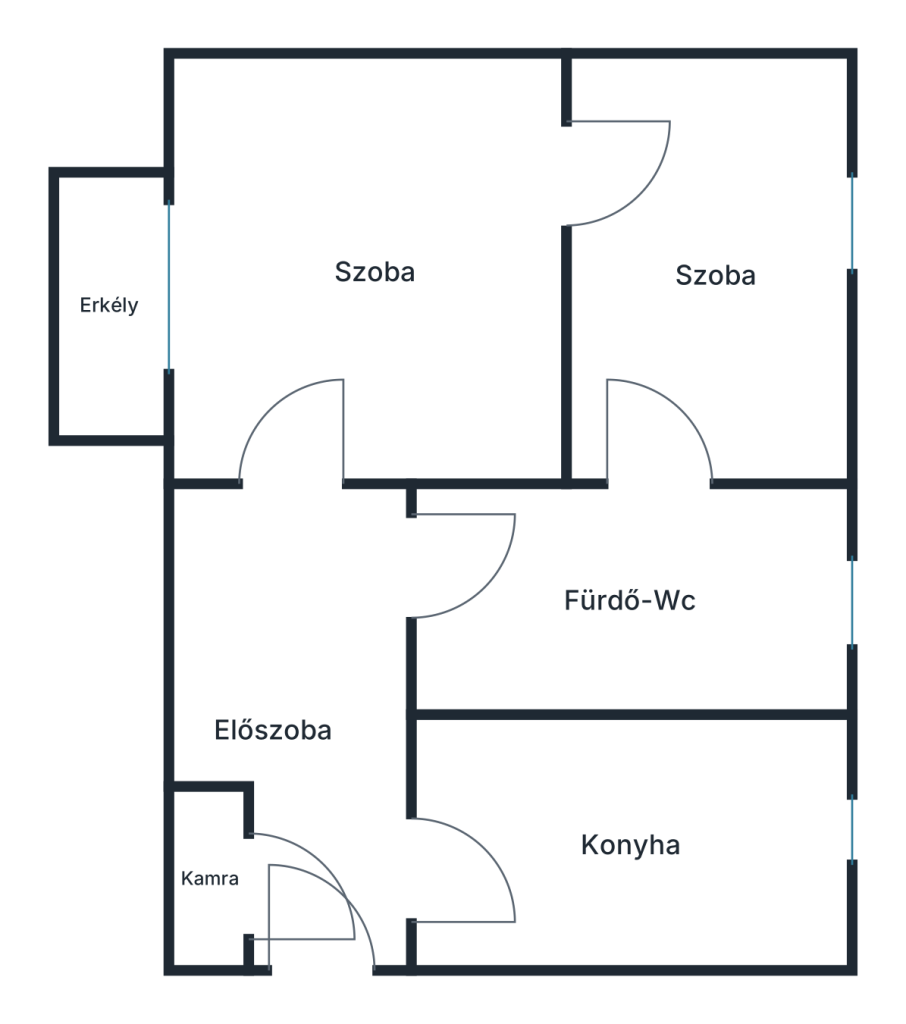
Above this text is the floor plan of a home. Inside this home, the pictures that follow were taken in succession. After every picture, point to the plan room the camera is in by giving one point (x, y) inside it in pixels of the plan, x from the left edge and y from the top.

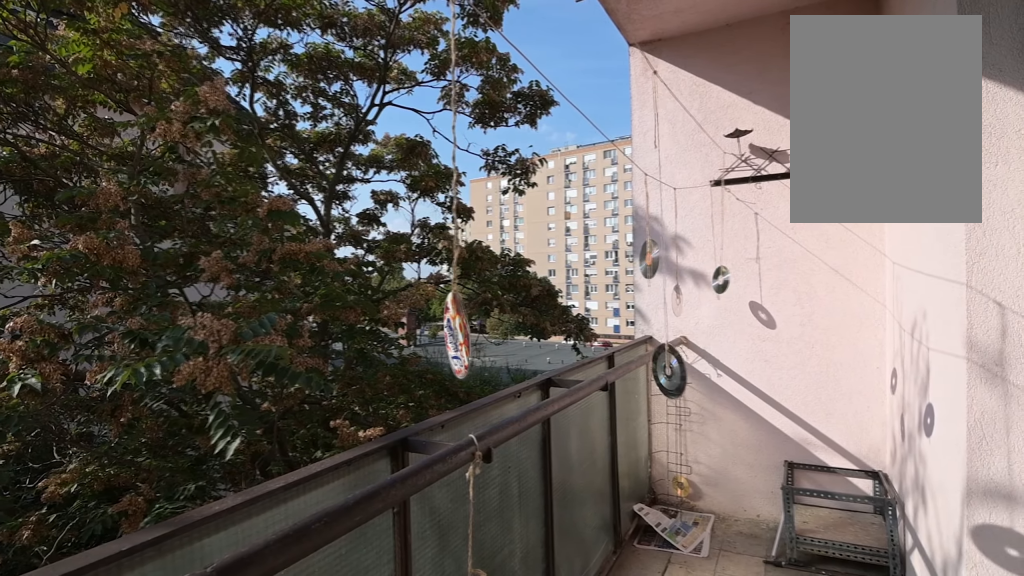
(94, 309)
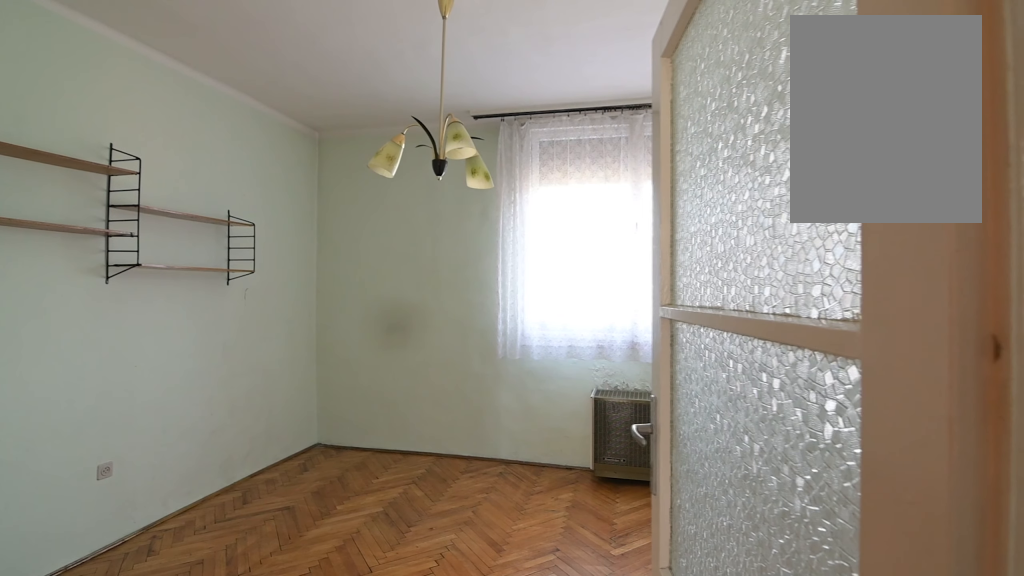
(720, 269)
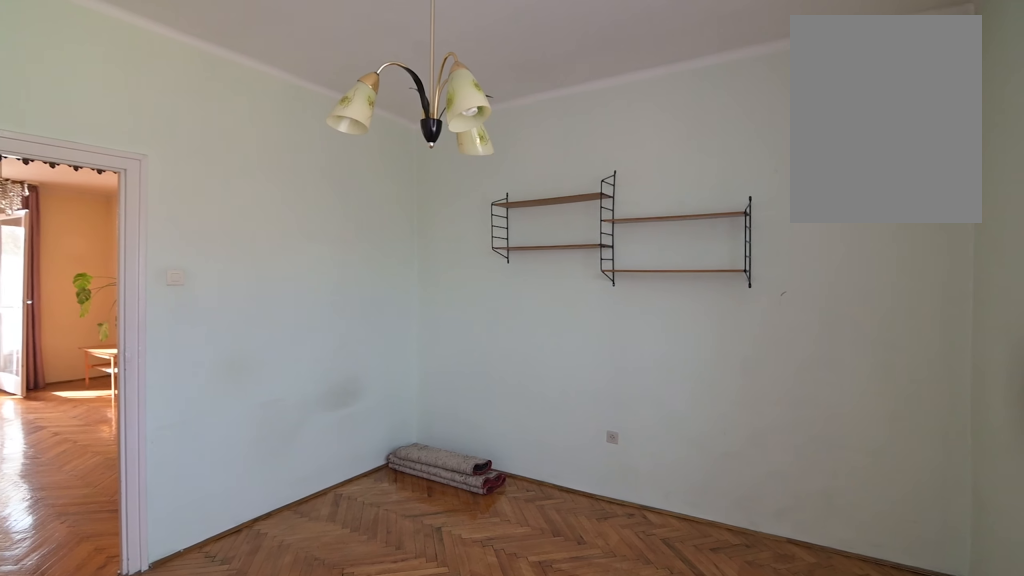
(720, 269)
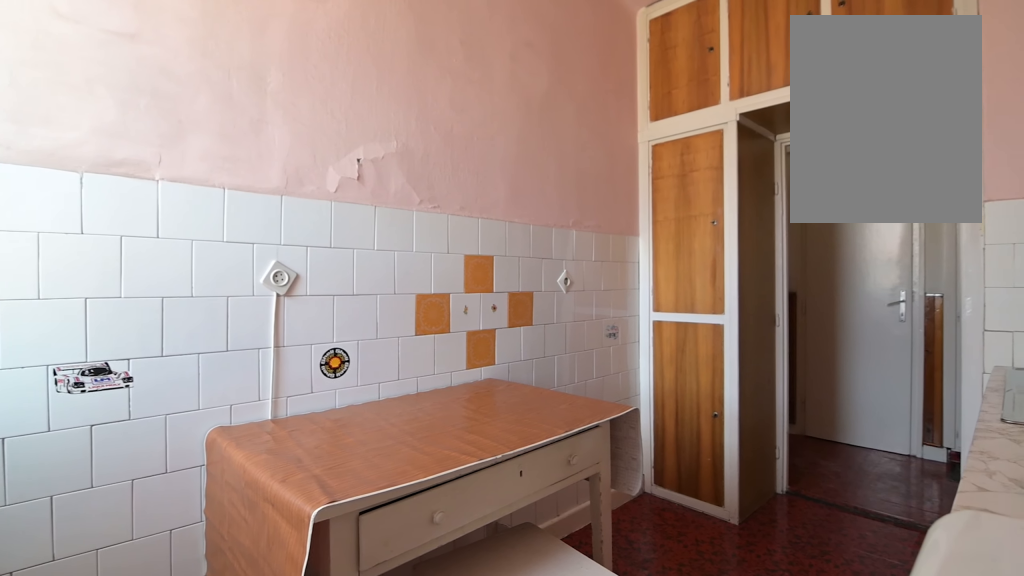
(648, 846)
